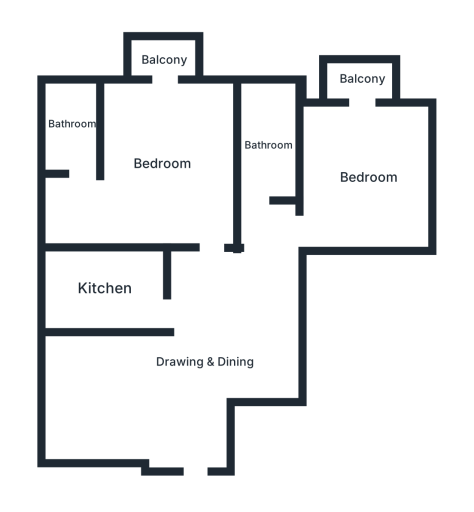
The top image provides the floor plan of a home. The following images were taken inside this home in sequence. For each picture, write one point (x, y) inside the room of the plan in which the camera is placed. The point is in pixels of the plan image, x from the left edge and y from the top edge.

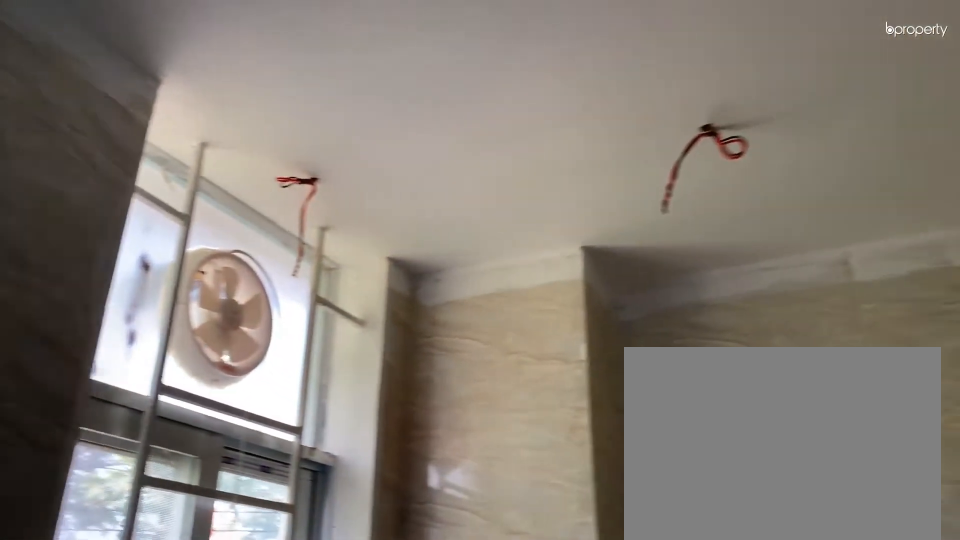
(72, 123)
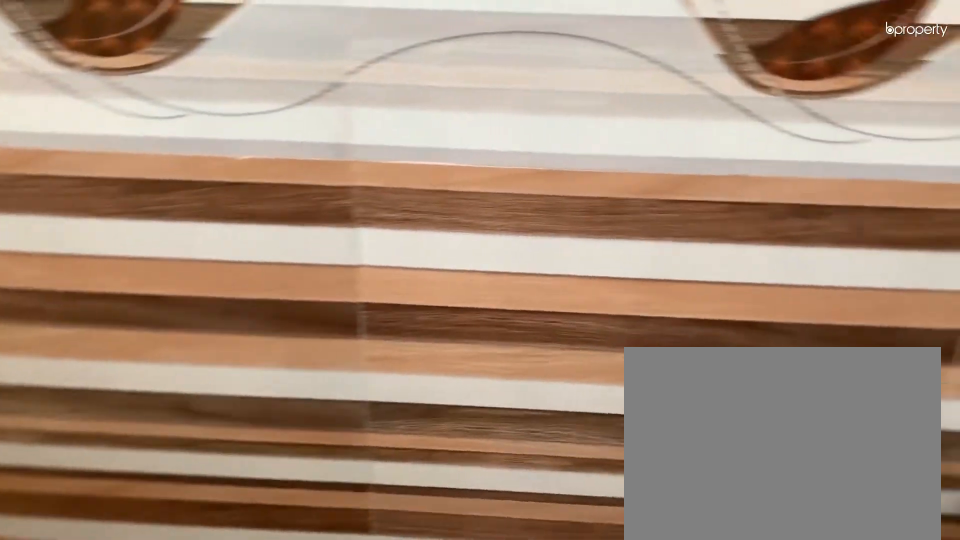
(268, 143)
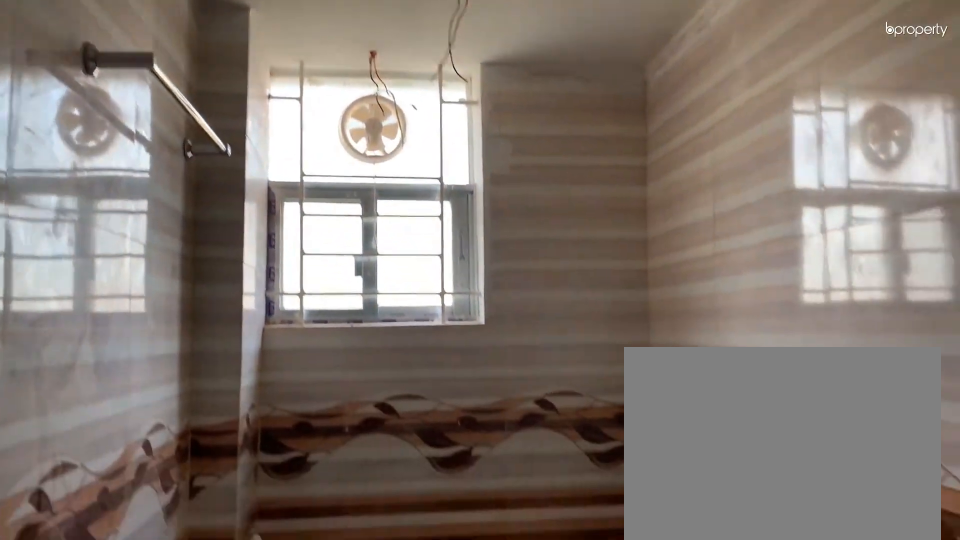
(267, 141)
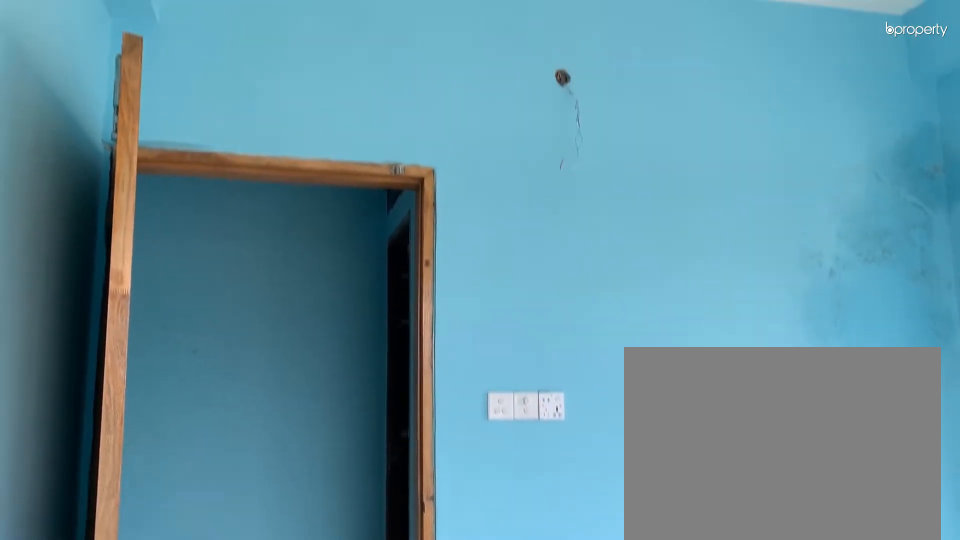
(367, 178)
